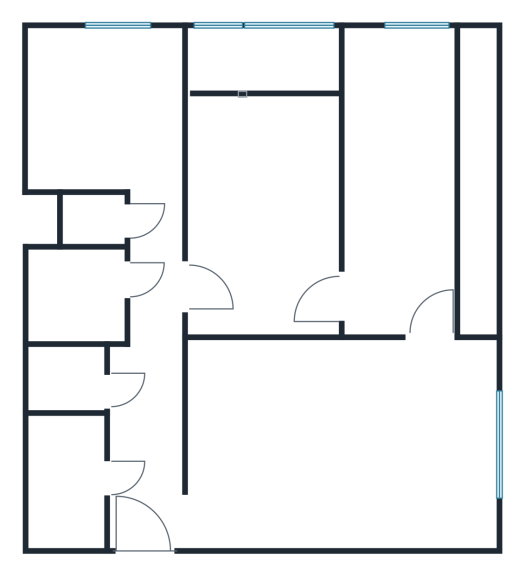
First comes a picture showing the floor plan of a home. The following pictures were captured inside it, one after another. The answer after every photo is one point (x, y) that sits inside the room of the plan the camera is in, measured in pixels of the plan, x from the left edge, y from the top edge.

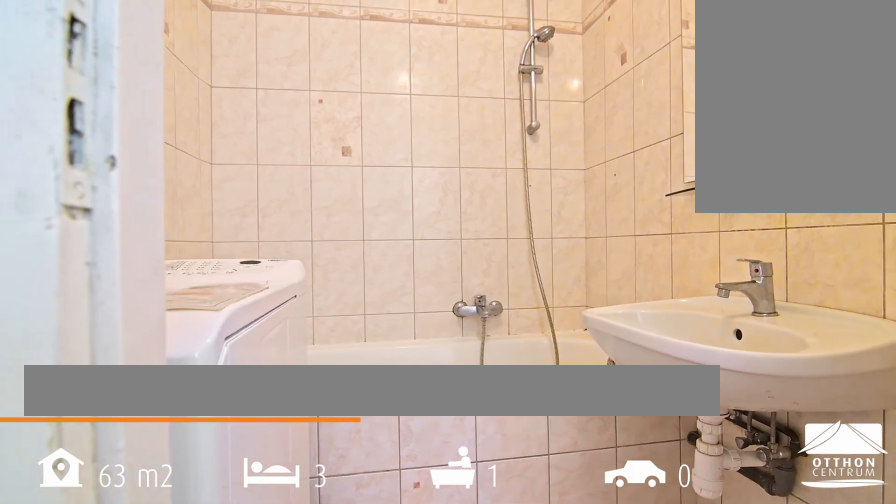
(81, 295)
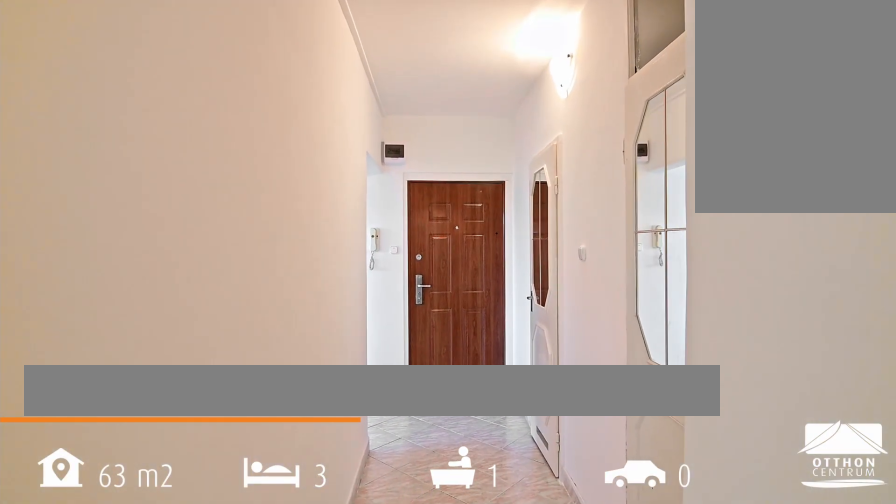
(147, 435)
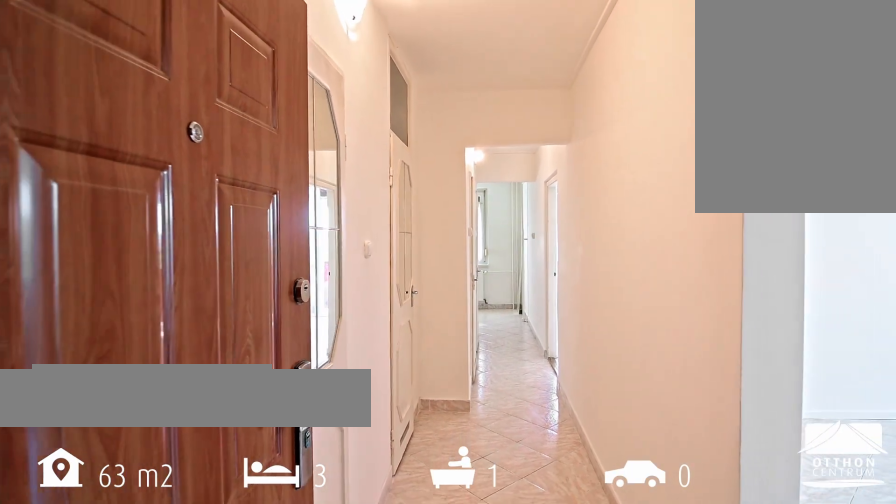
(147, 434)
